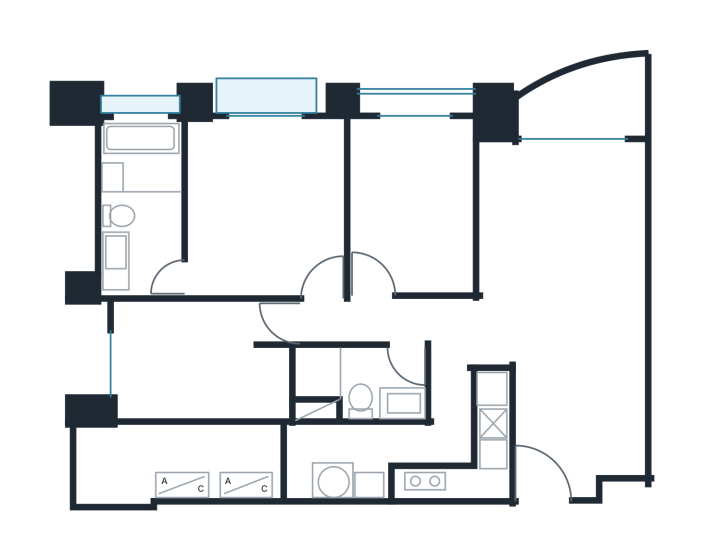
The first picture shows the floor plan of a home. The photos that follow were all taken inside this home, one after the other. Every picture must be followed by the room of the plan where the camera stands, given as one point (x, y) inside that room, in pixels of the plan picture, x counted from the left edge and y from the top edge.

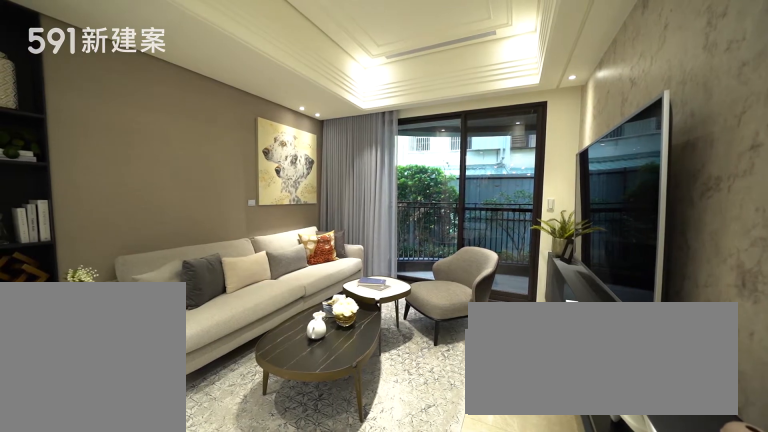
(564, 214)
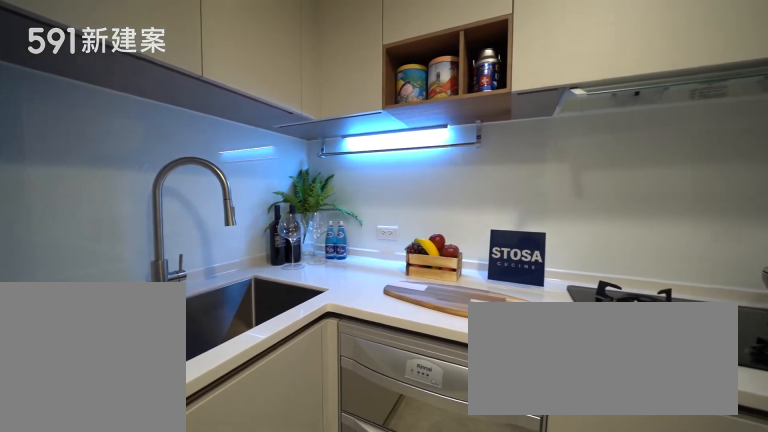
(446, 462)
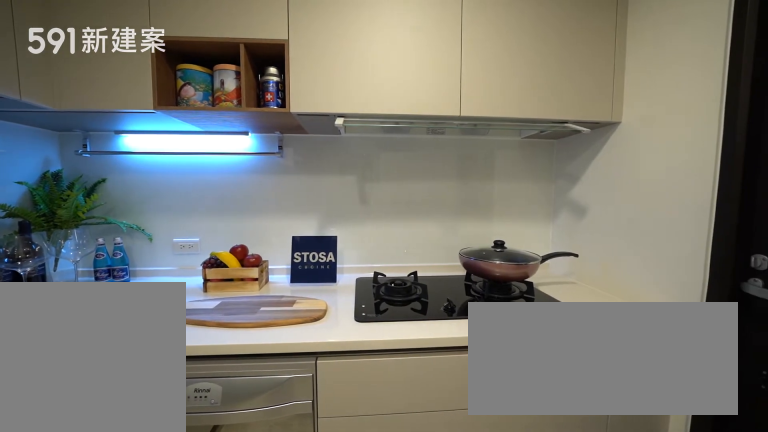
(446, 462)
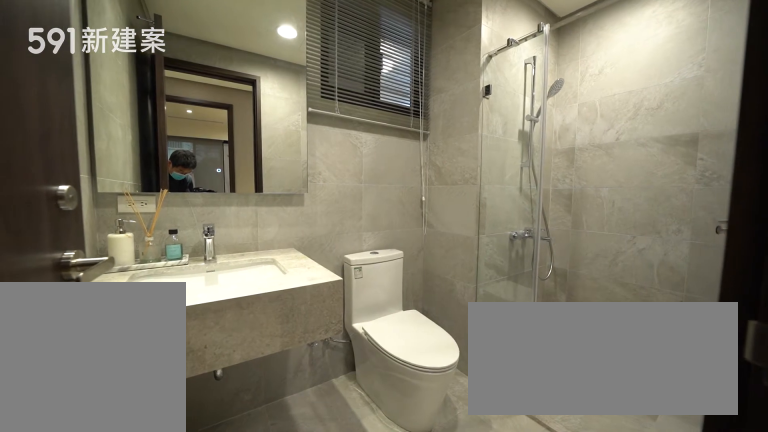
(360, 382)
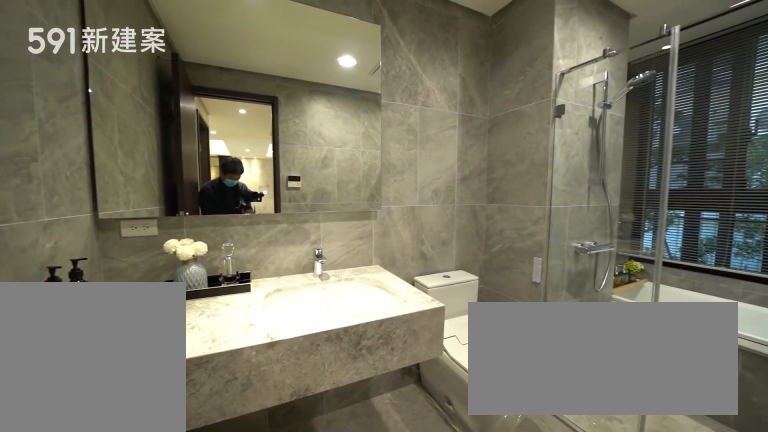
(143, 203)
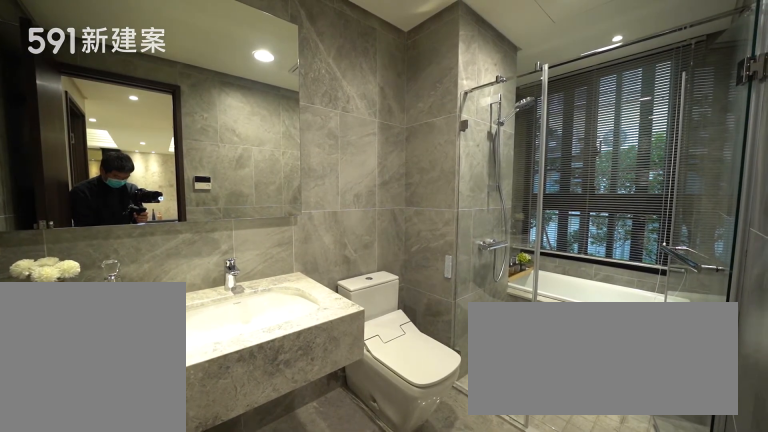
(143, 203)
